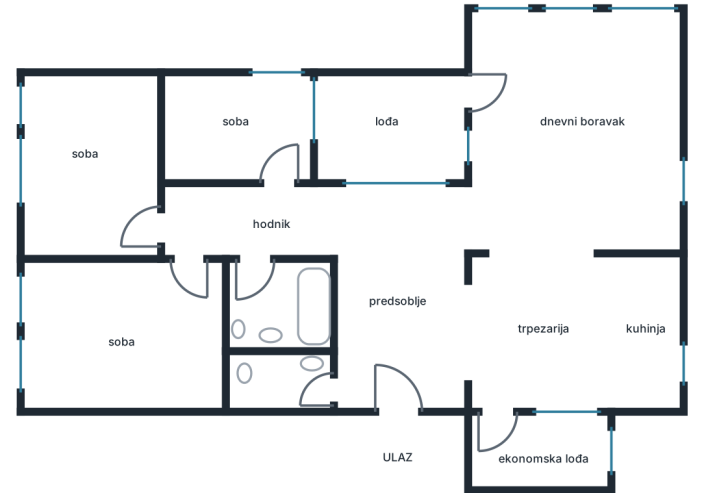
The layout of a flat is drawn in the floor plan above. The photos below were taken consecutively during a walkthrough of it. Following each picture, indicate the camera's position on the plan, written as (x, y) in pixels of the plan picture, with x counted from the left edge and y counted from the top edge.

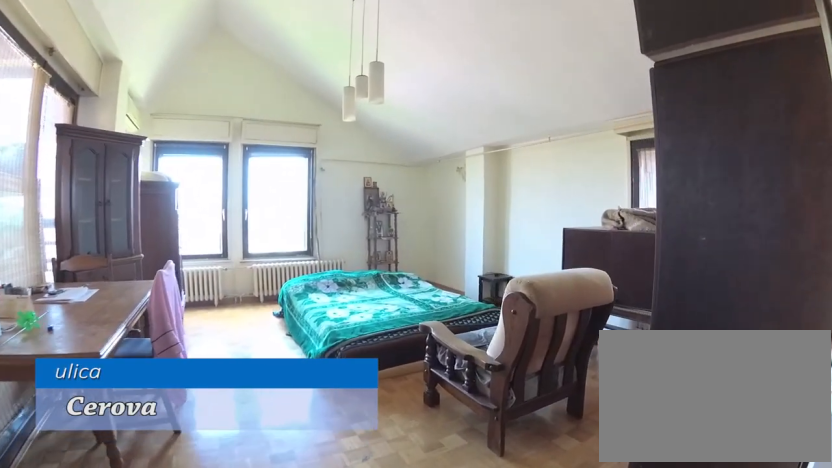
(540, 288)
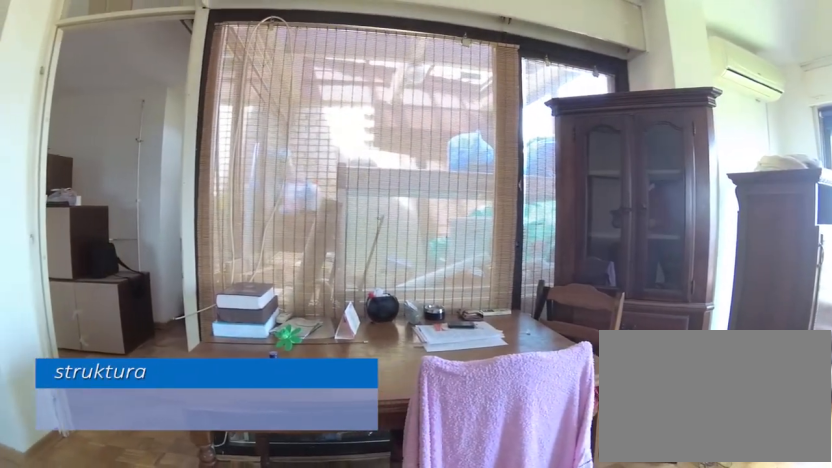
(595, 153)
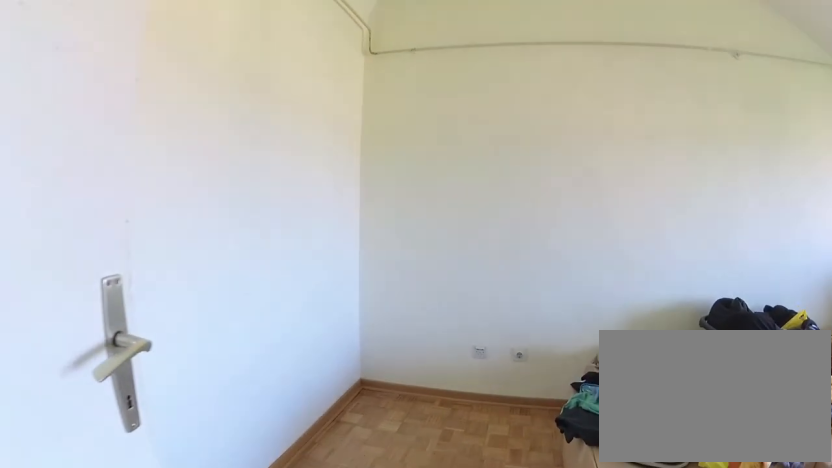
(189, 262)
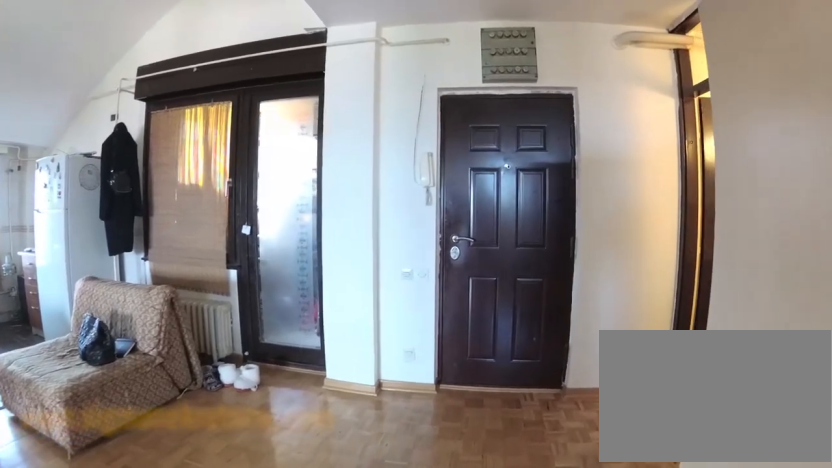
(389, 290)
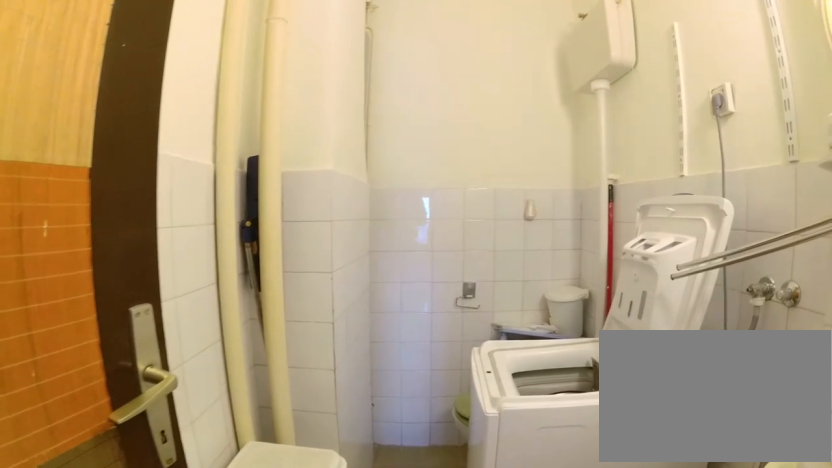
(354, 377)
